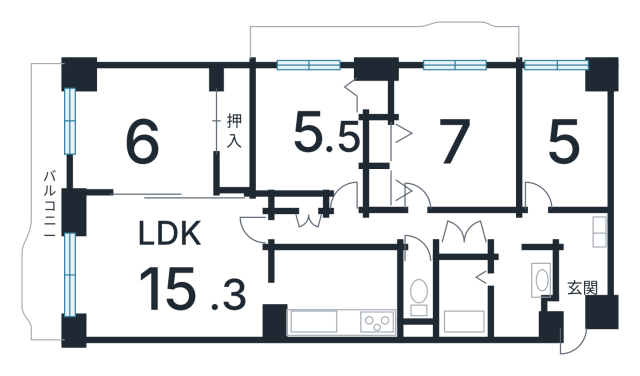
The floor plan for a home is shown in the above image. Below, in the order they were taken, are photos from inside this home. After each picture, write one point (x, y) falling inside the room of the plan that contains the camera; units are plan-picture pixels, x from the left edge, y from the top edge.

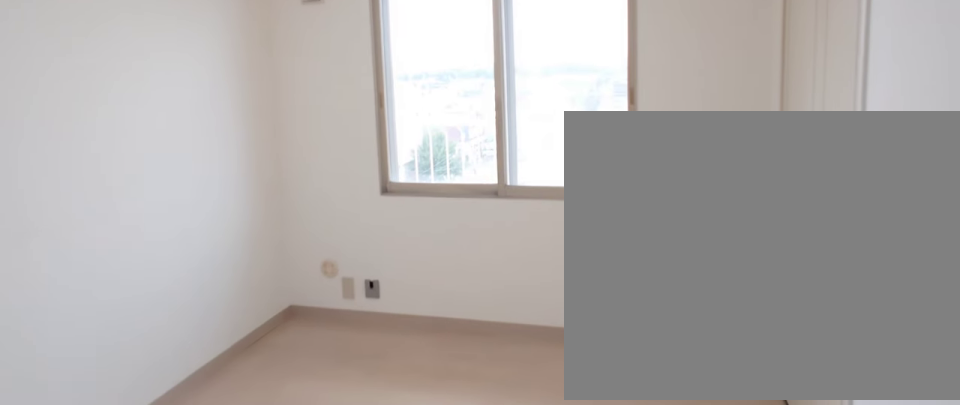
(304, 138)
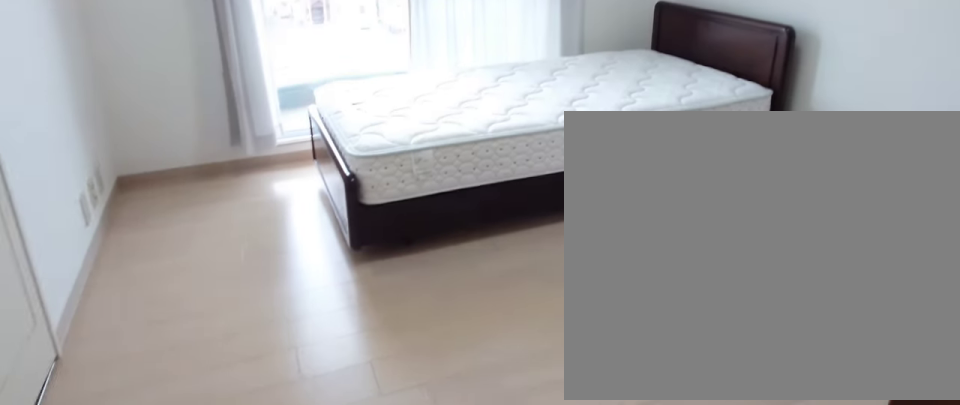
(446, 142)
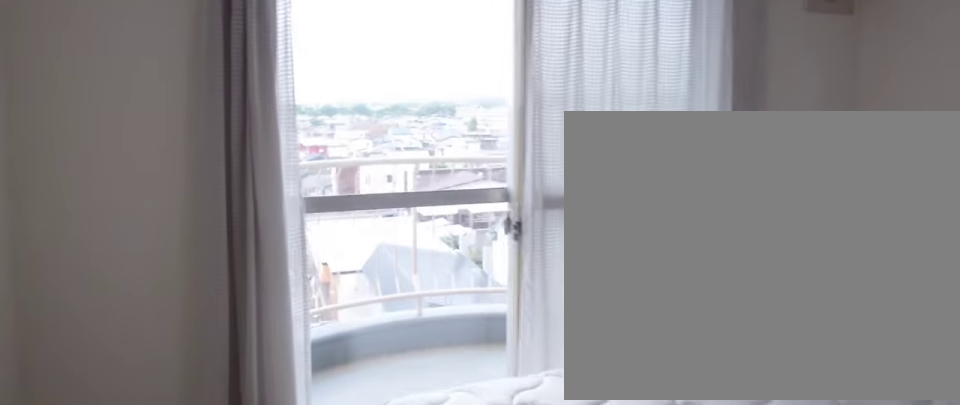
(446, 142)
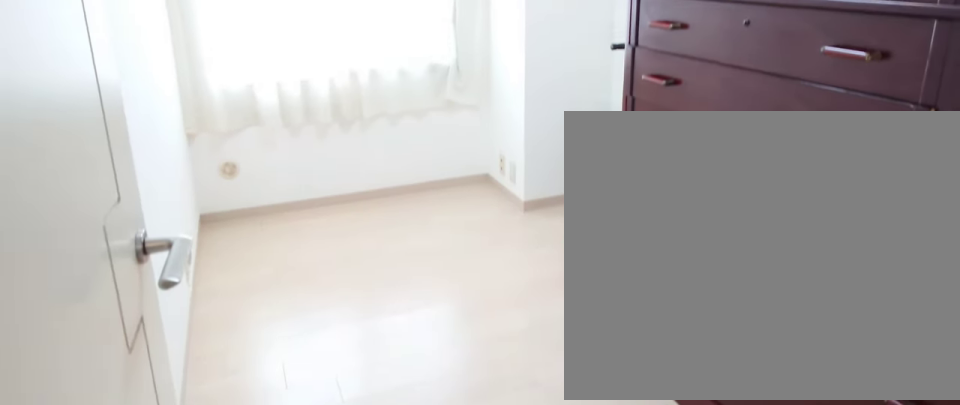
(563, 144)
